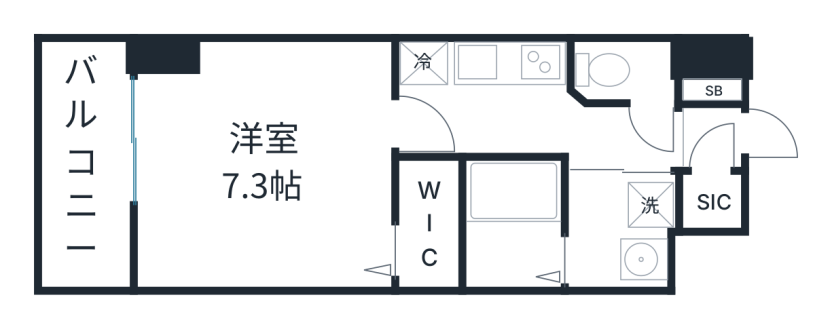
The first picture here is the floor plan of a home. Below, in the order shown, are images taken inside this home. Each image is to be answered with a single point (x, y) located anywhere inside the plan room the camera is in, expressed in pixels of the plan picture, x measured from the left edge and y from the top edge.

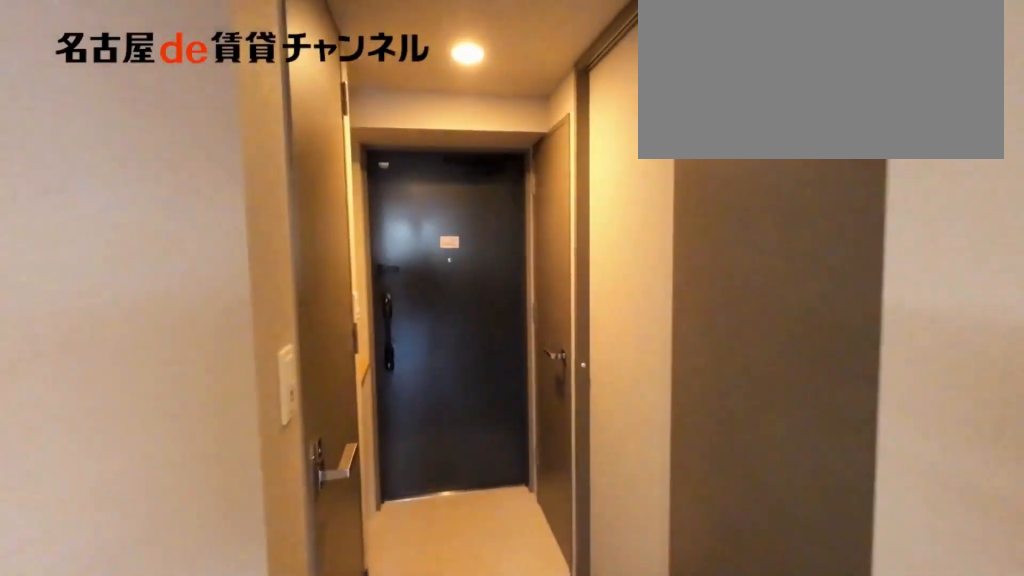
(535, 125)
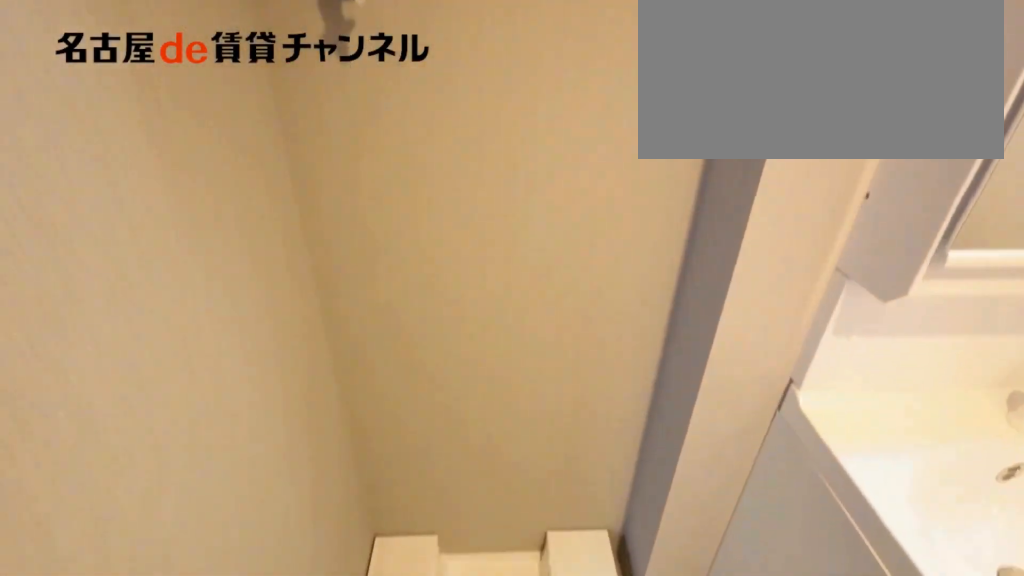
(621, 232)
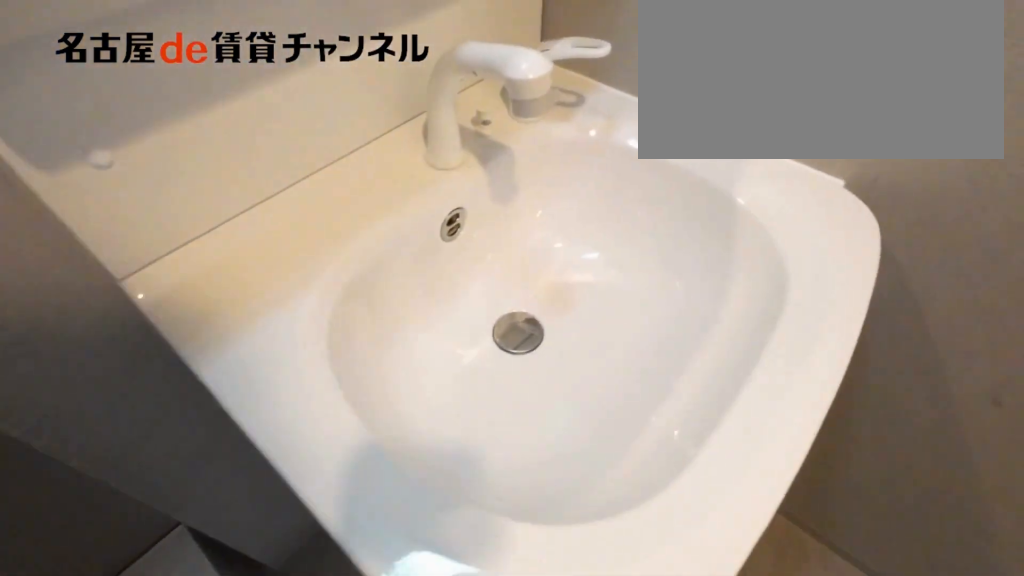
(621, 232)
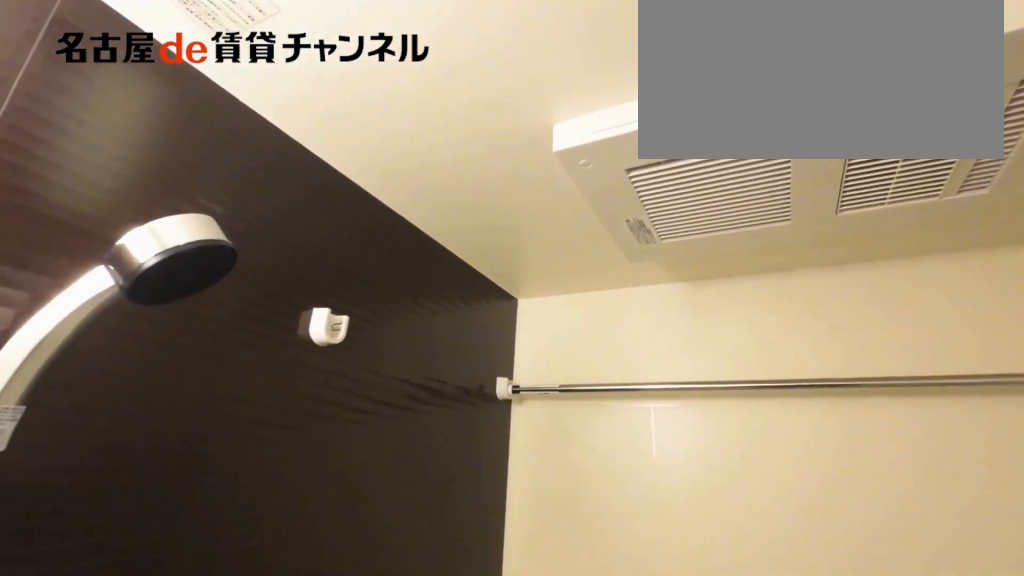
(513, 225)
